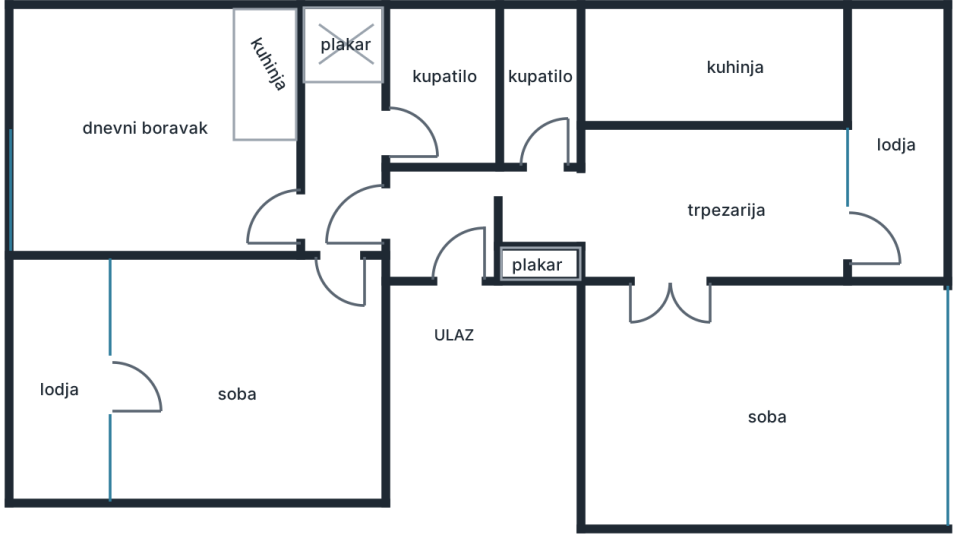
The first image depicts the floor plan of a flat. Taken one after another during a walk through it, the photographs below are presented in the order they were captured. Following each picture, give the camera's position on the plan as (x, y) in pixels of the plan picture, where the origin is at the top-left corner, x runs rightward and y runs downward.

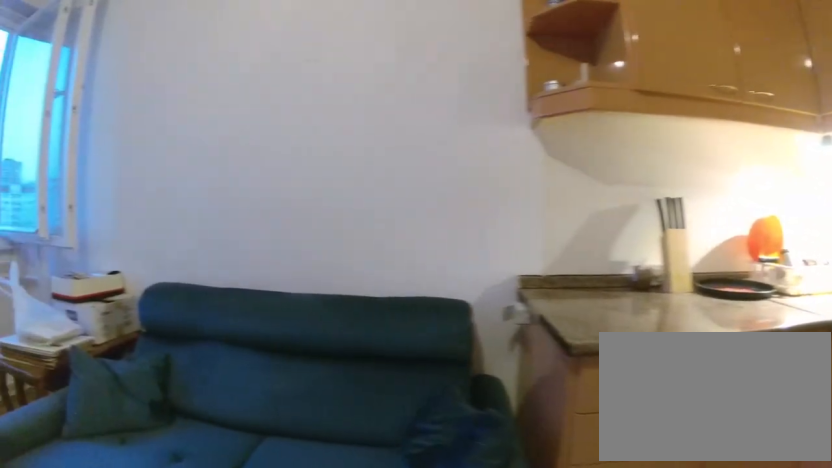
(228, 107)
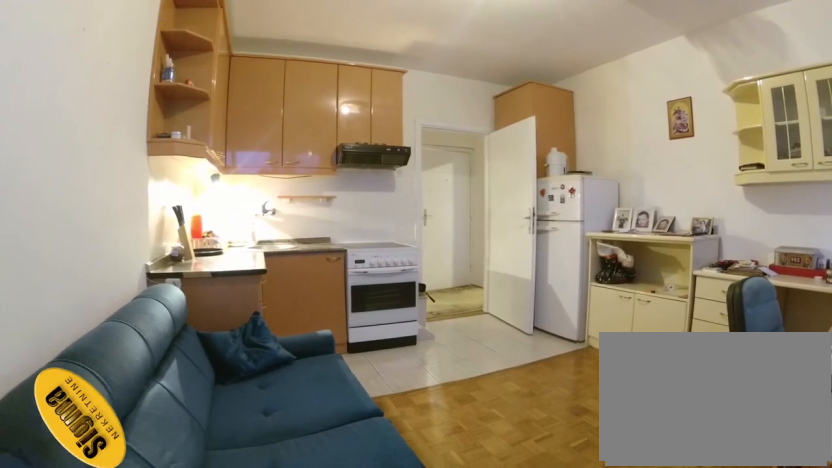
(34, 36)
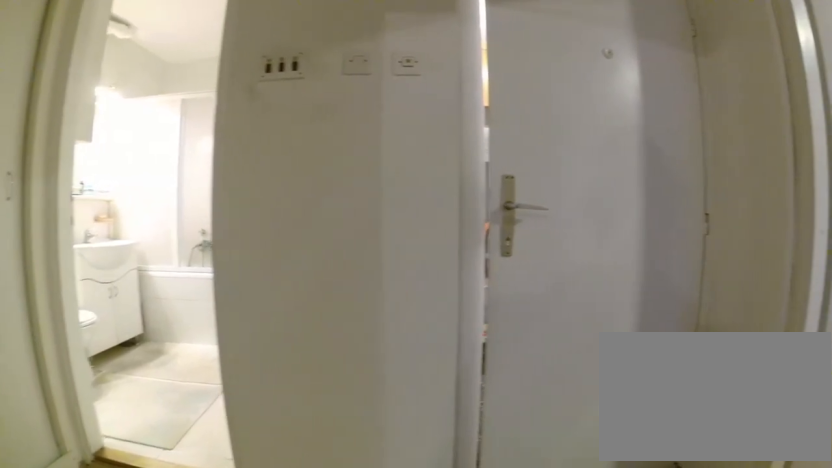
(292, 207)
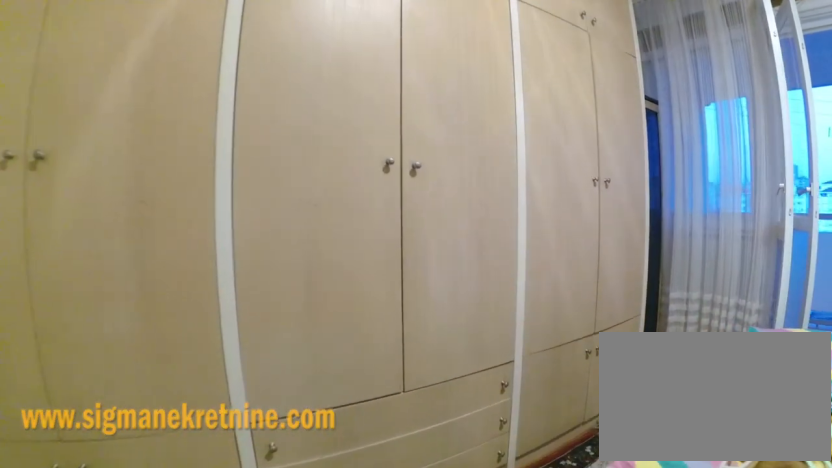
(349, 401)
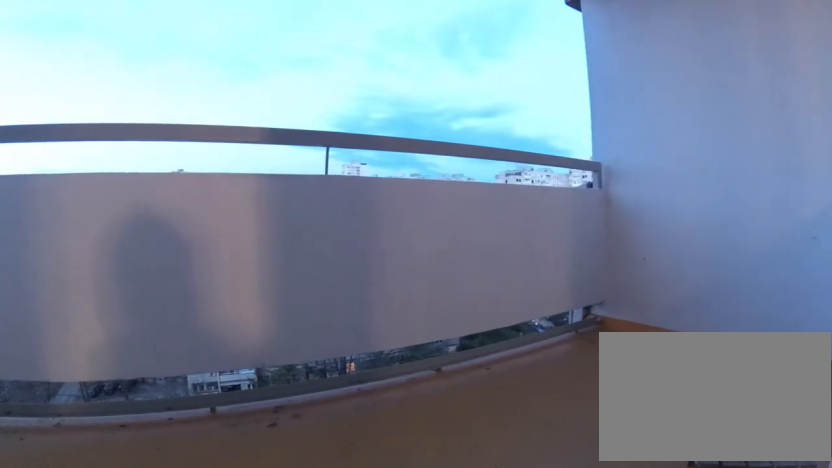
(125, 412)
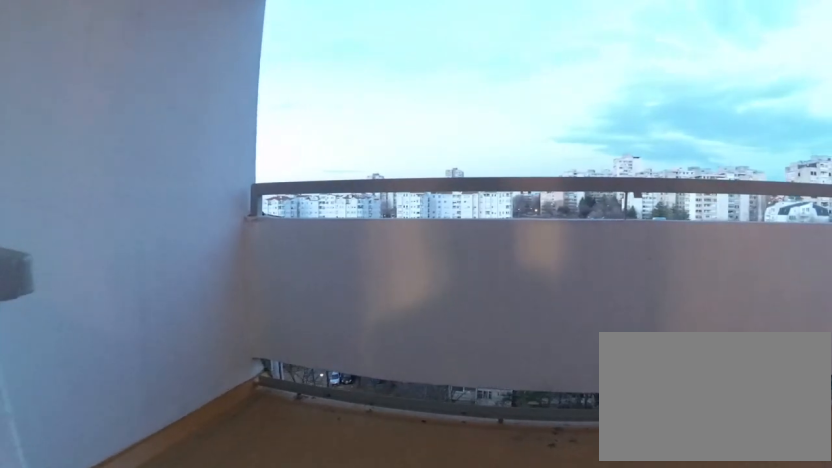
(123, 423)
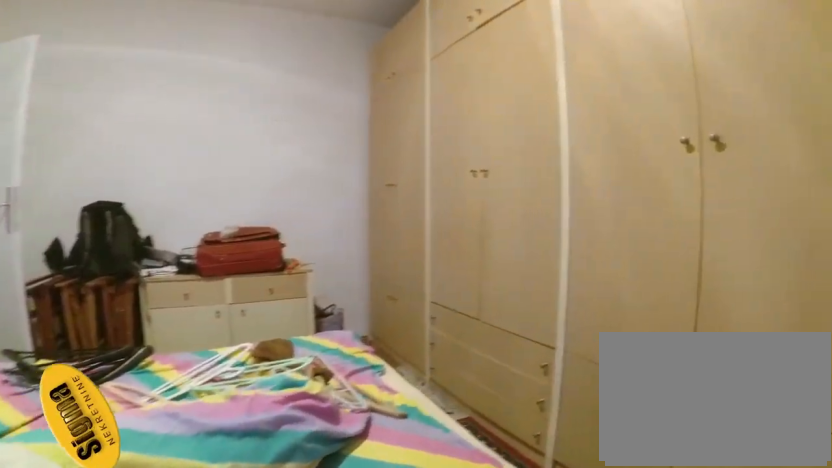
(137, 411)
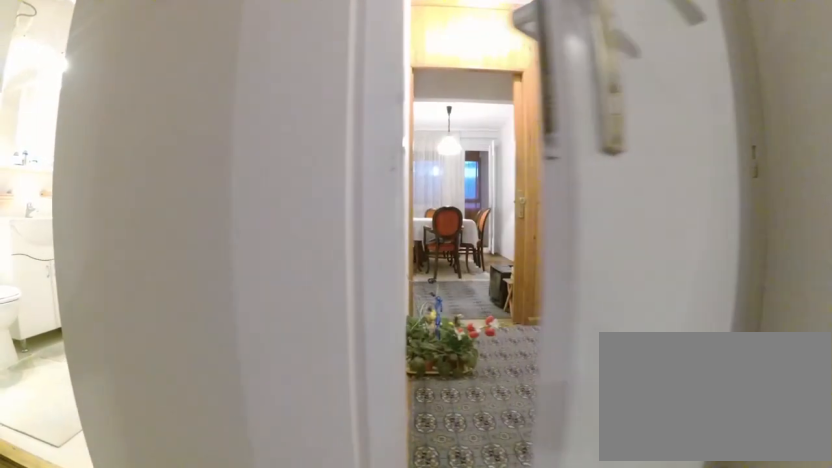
(330, 228)
